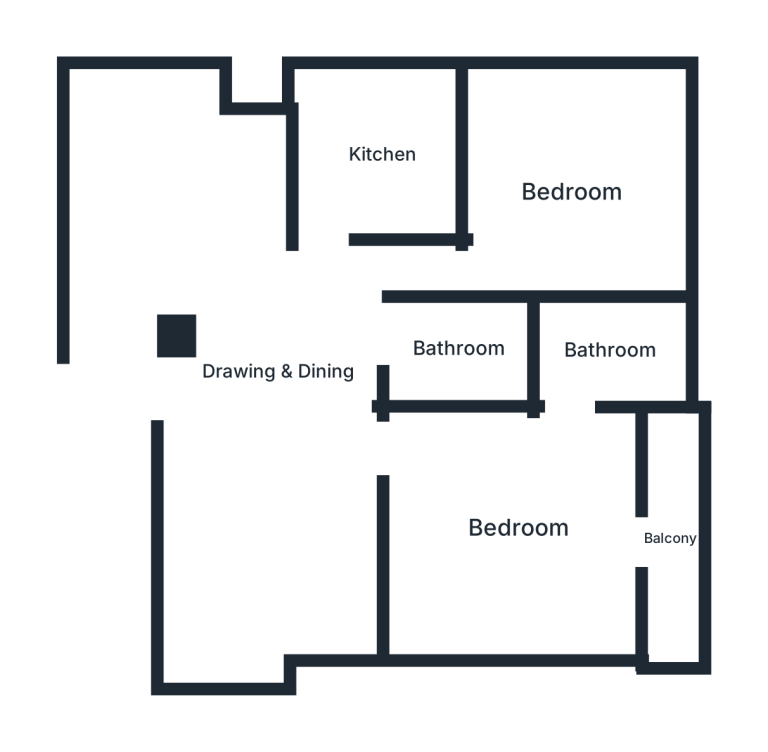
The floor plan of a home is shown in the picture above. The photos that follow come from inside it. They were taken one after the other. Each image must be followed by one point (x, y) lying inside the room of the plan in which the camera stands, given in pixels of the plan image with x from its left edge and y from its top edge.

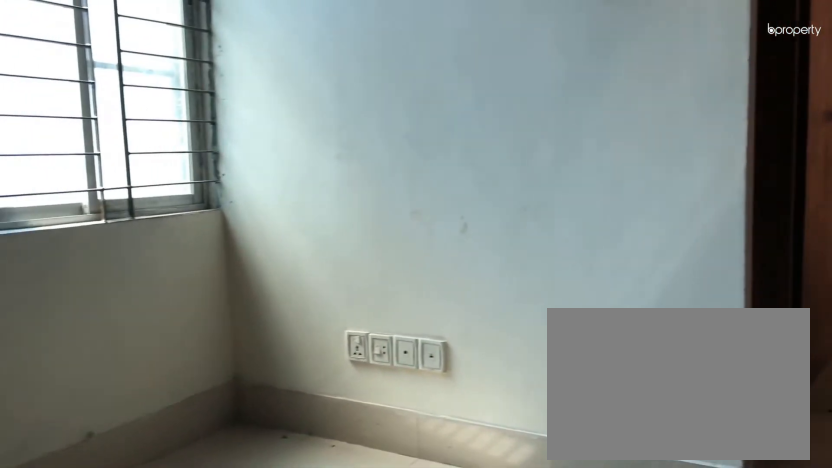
(276, 366)
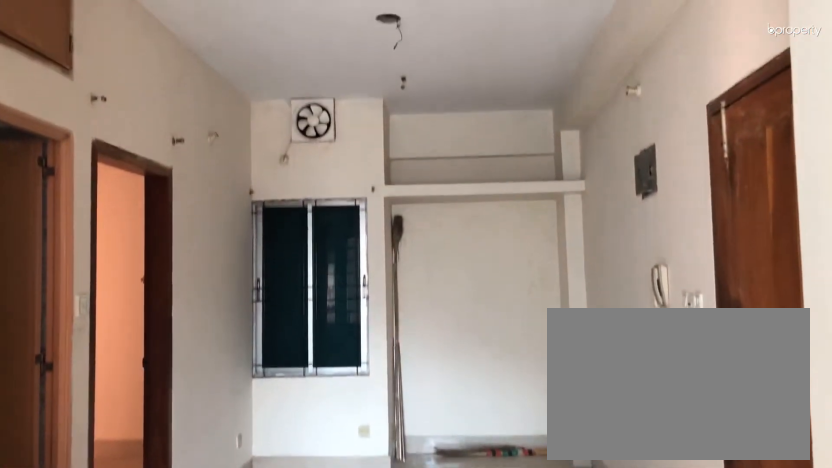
(276, 366)
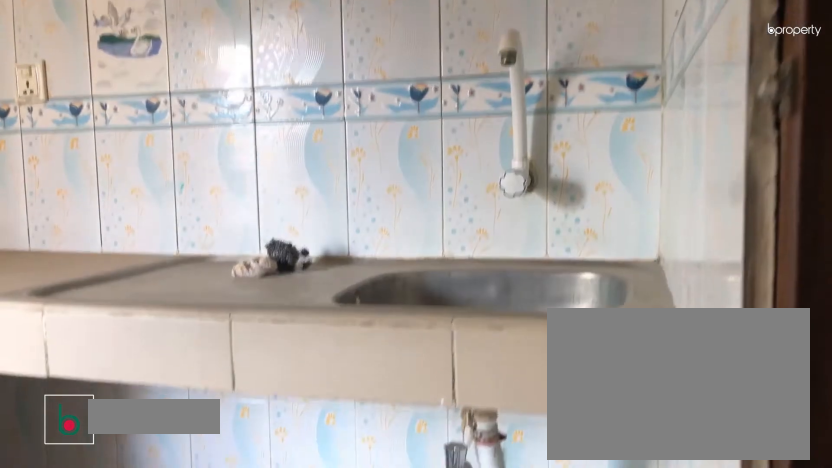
(381, 155)
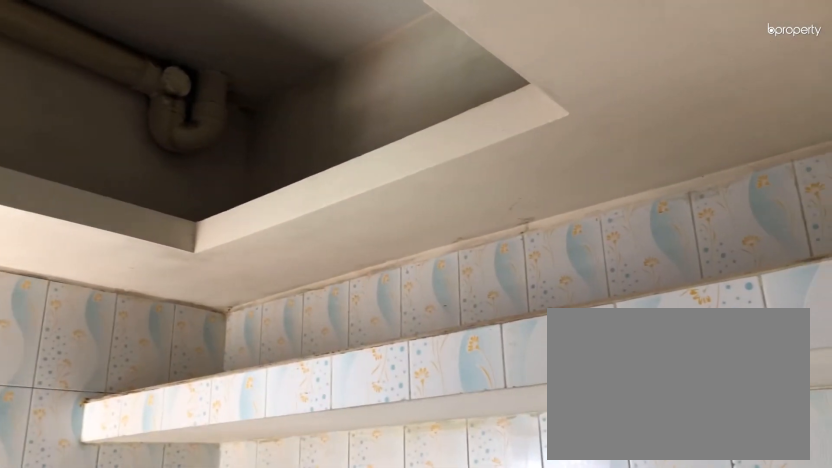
(381, 155)
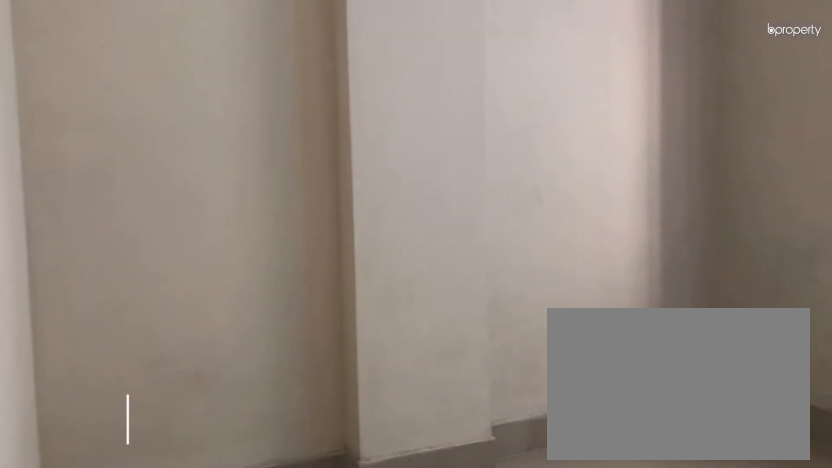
(572, 190)
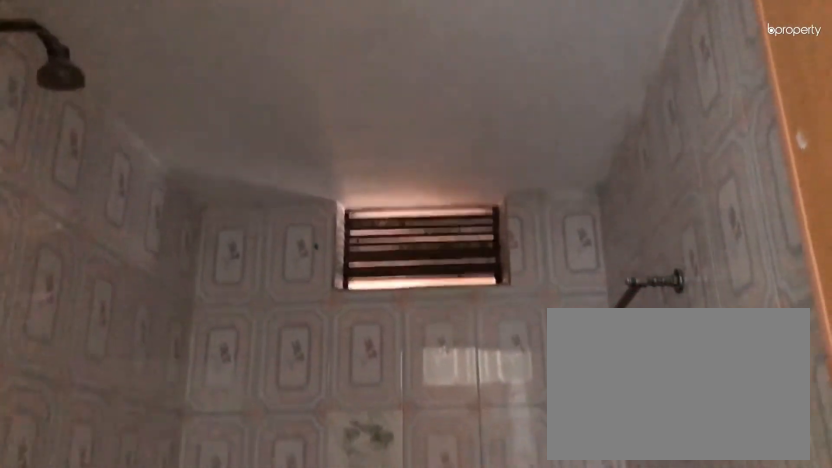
(462, 348)
